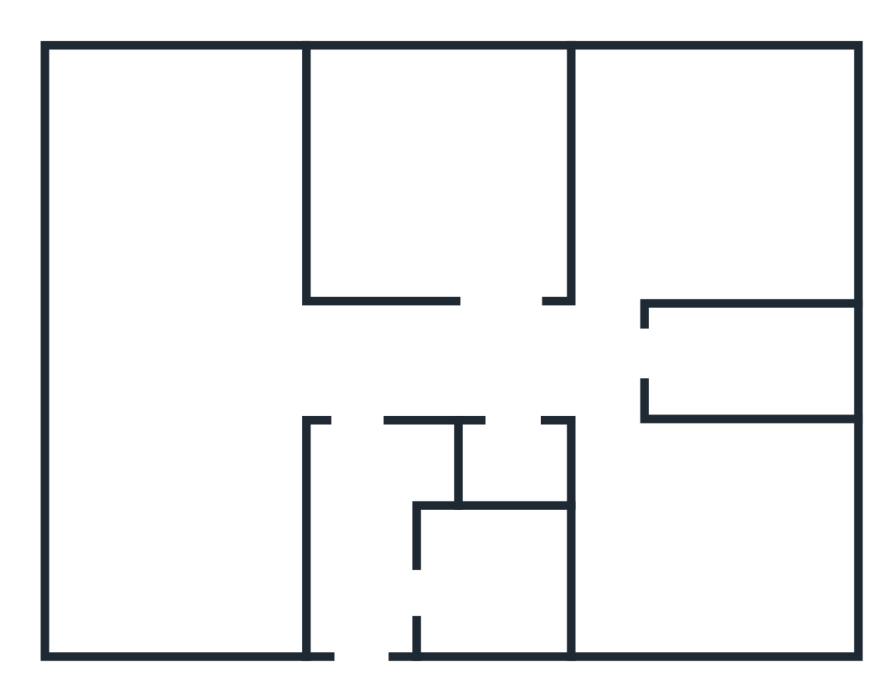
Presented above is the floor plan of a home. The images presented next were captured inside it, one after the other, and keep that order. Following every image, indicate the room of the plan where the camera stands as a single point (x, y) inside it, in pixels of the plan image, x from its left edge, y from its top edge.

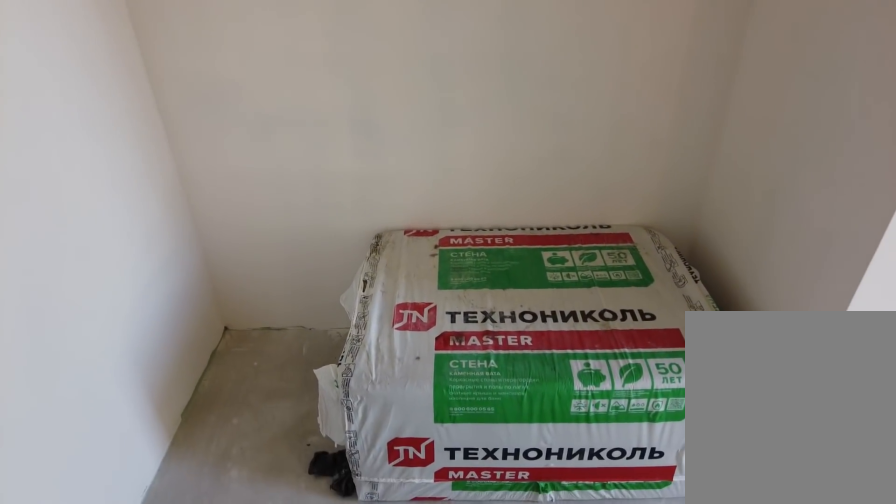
(354, 491)
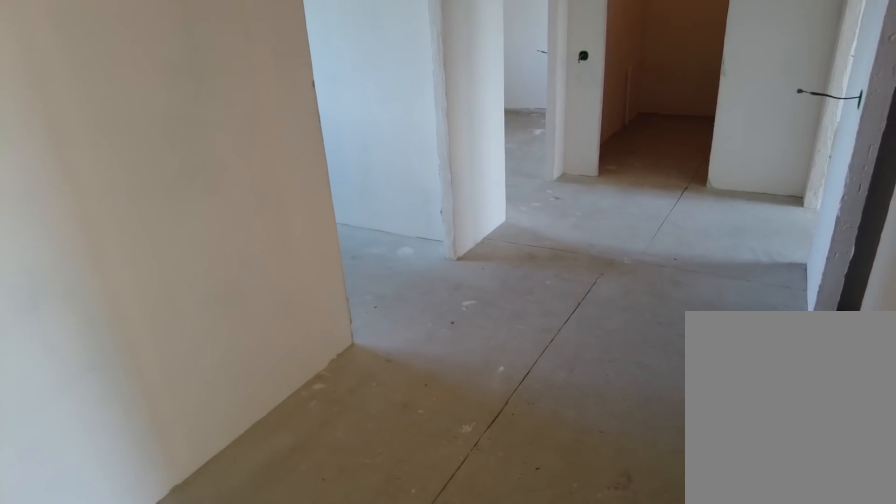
(362, 391)
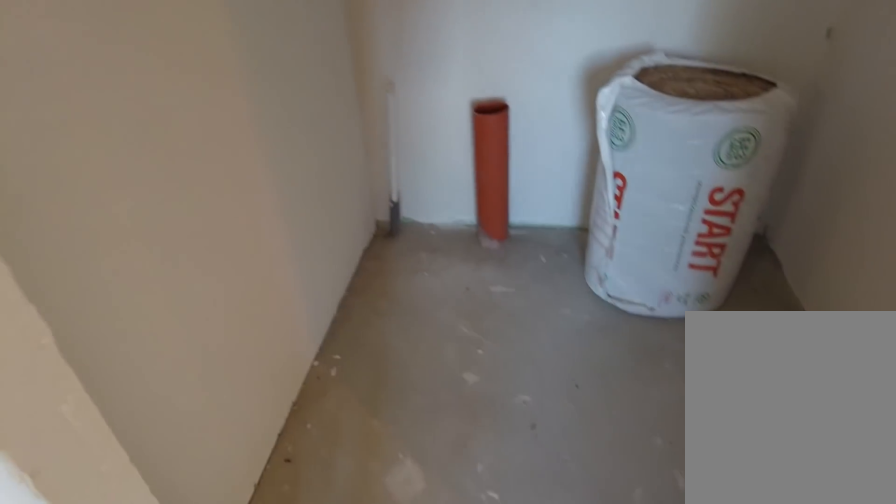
(526, 382)
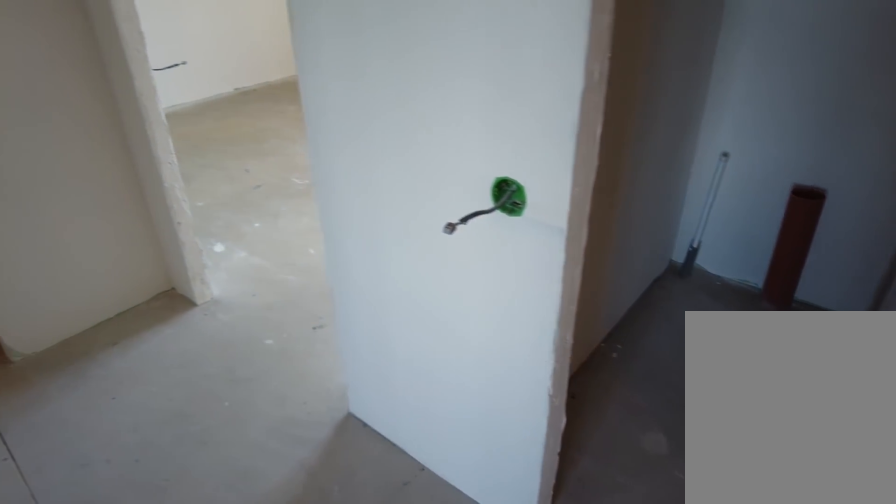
(526, 382)
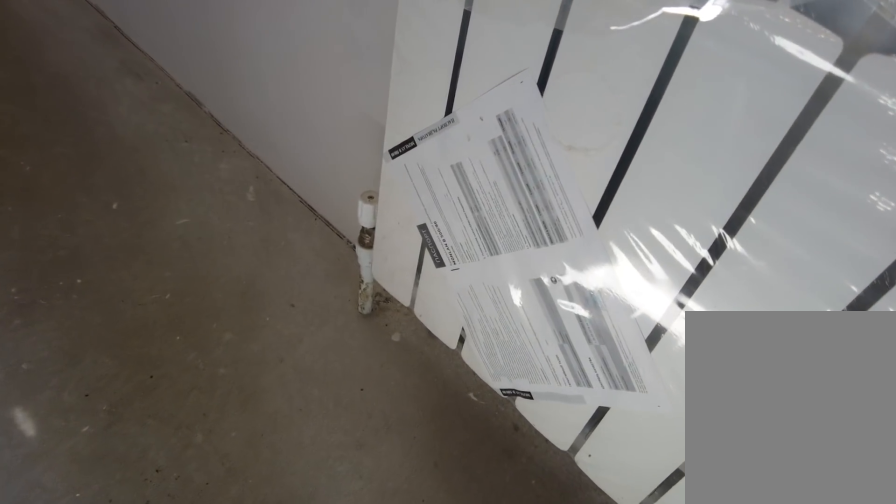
(653, 566)
